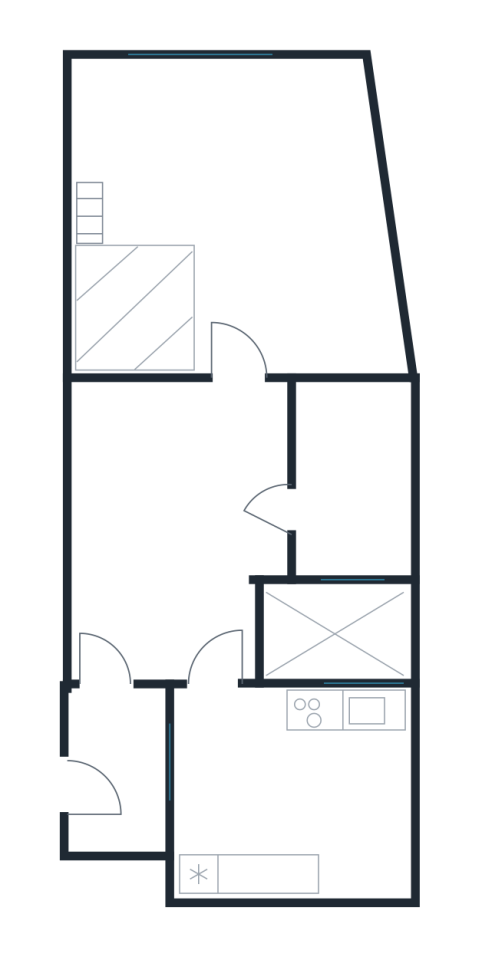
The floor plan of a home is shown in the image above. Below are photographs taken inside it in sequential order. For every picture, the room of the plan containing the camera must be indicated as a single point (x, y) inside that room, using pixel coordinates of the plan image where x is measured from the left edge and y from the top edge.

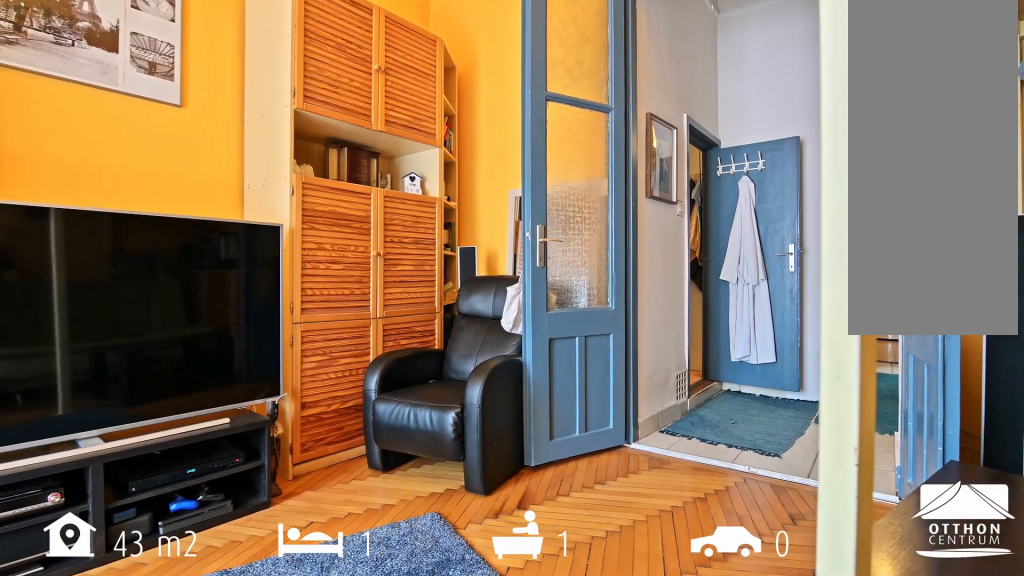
(242, 216)
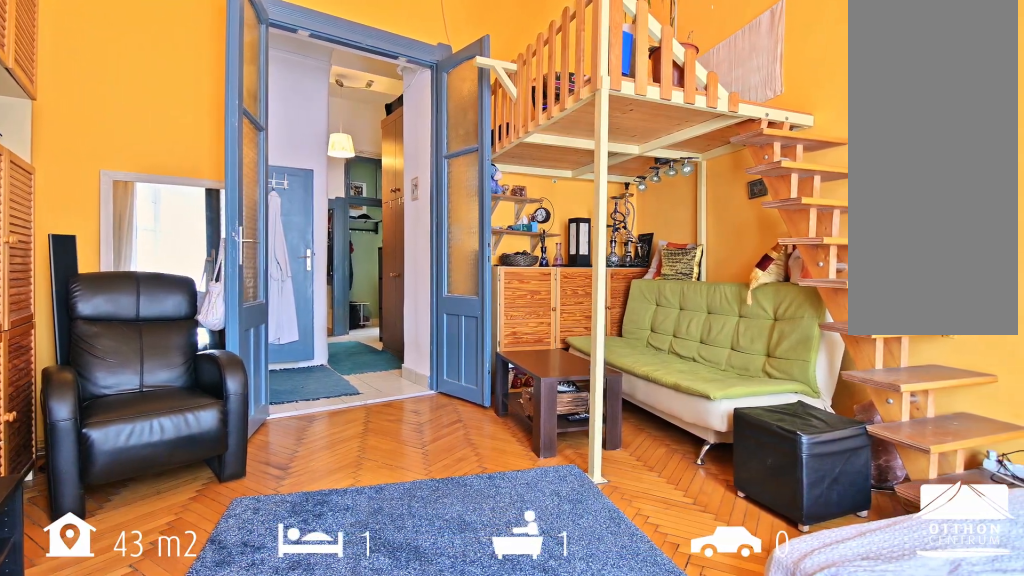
(242, 217)
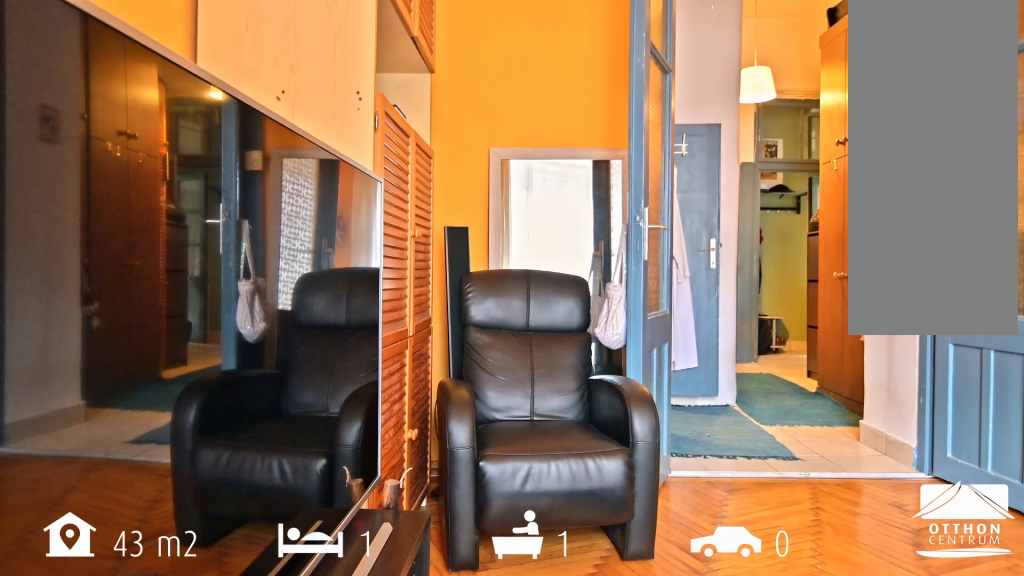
(242, 216)
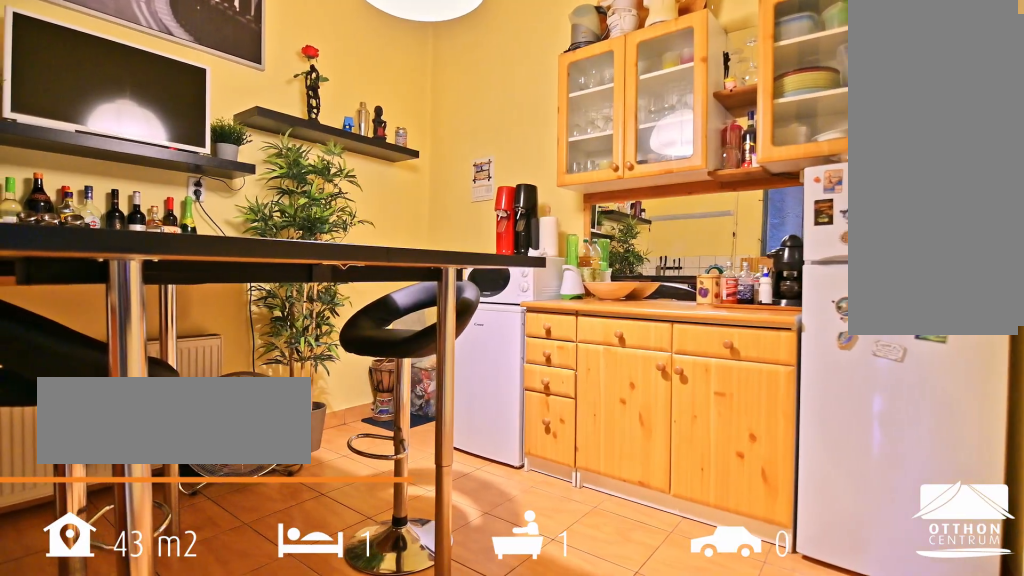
(285, 794)
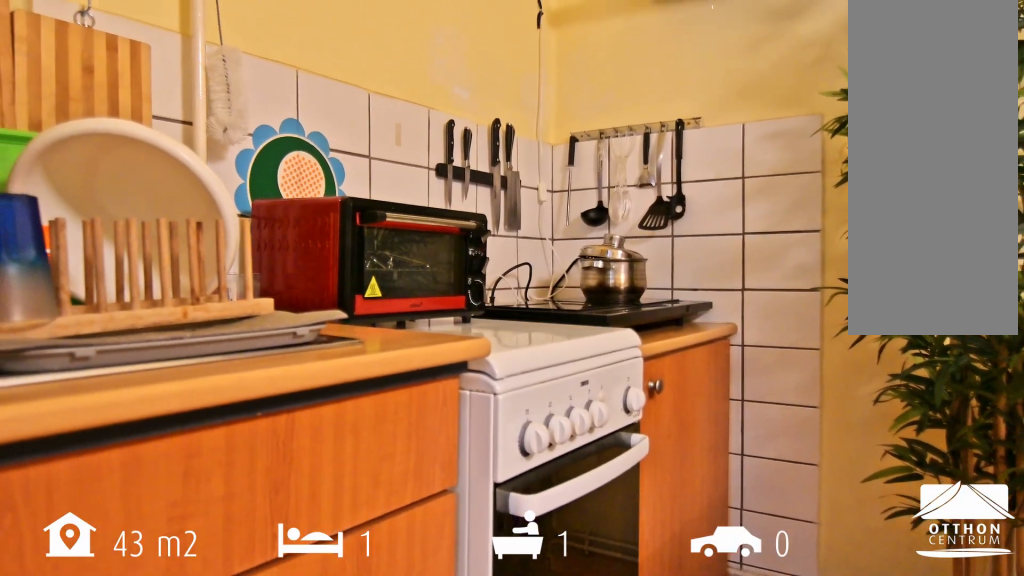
(285, 794)
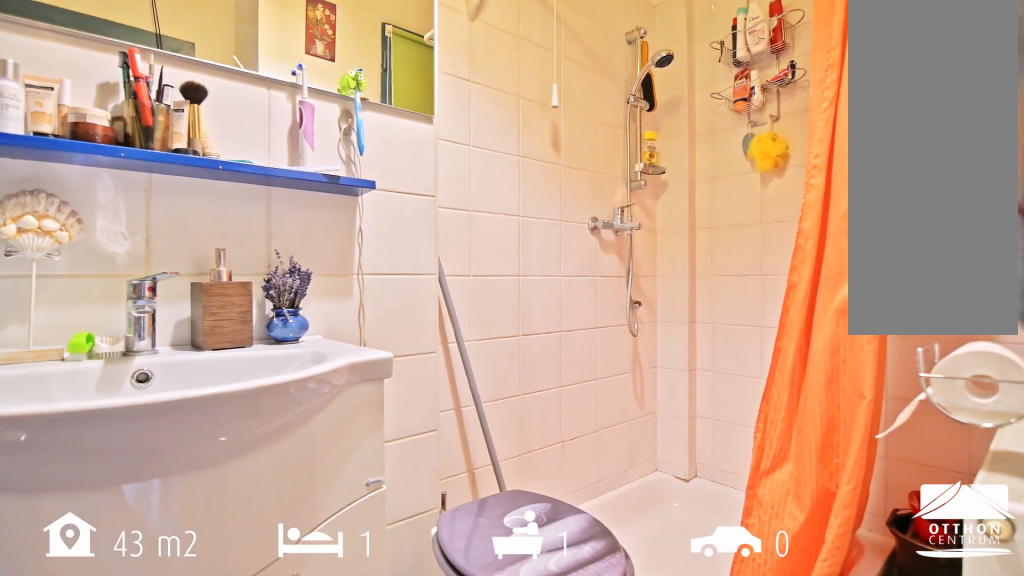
(347, 484)
